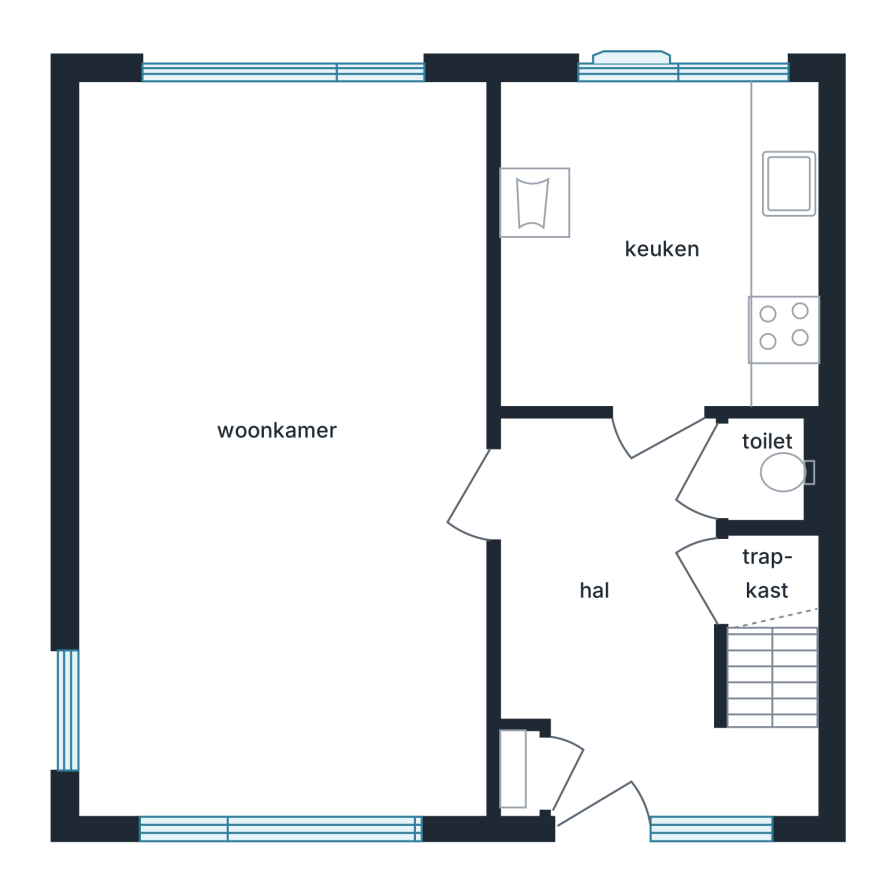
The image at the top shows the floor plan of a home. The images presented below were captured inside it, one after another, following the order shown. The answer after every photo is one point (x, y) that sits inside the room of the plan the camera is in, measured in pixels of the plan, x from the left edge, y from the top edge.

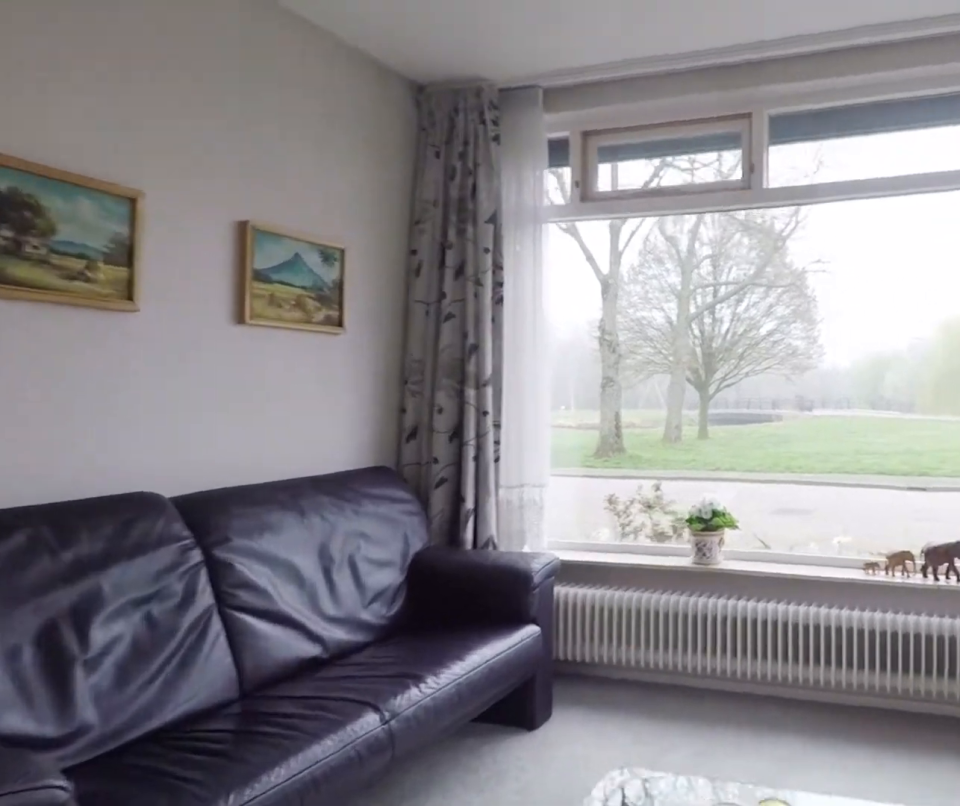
(194, 384)
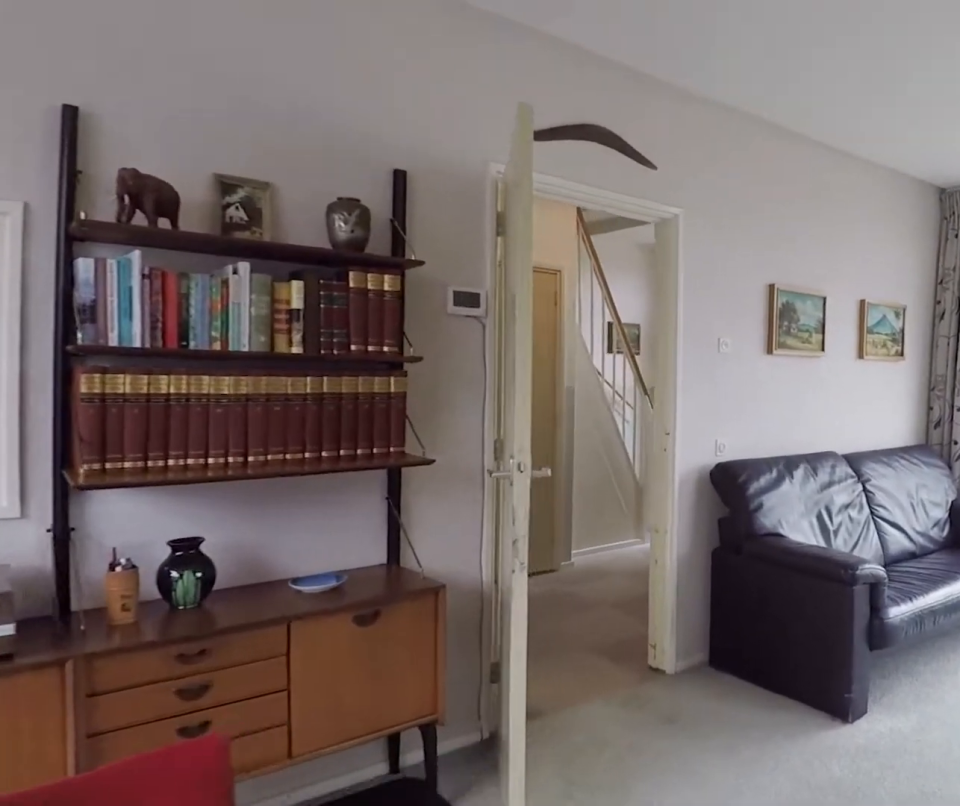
(194, 384)
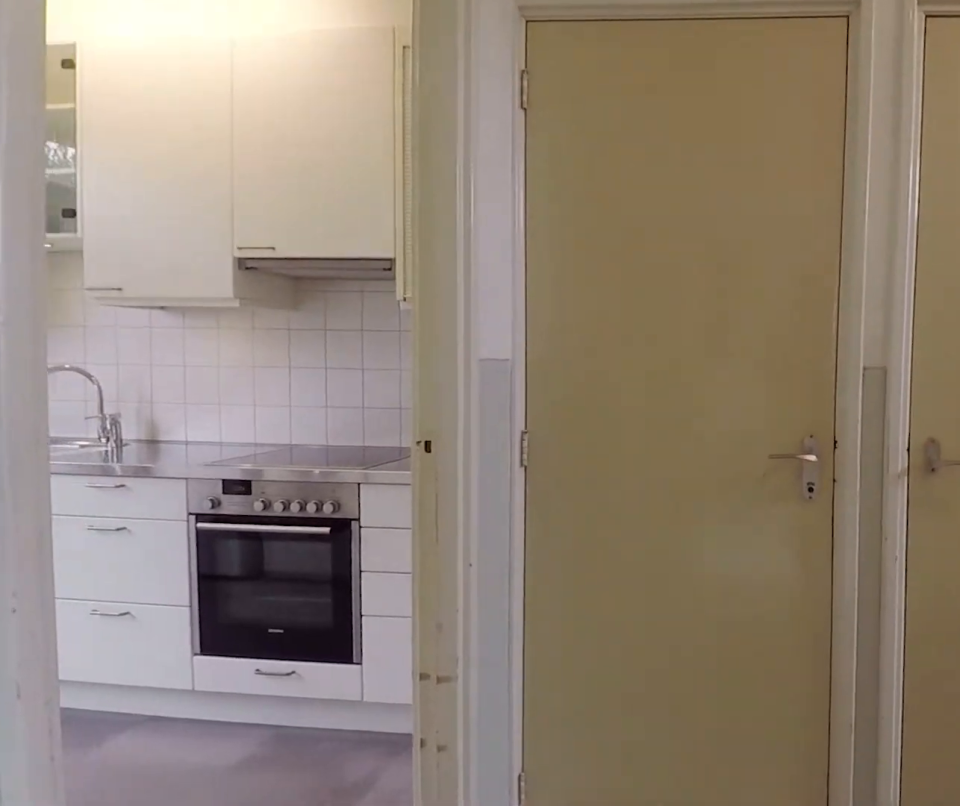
(628, 626)
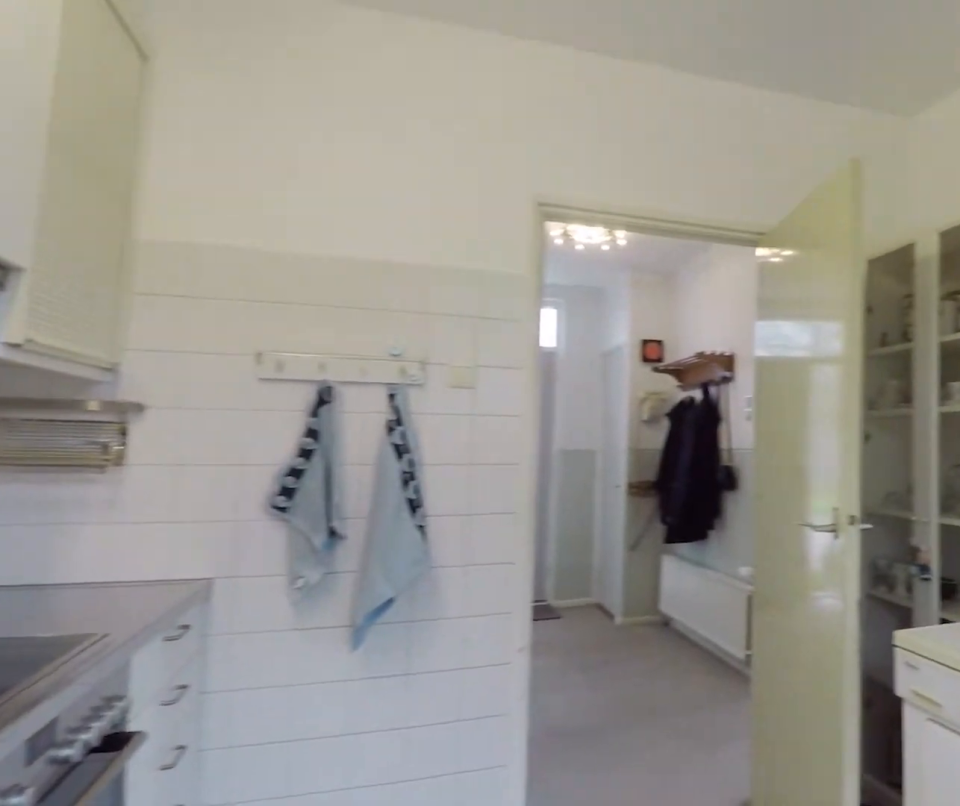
(661, 241)
